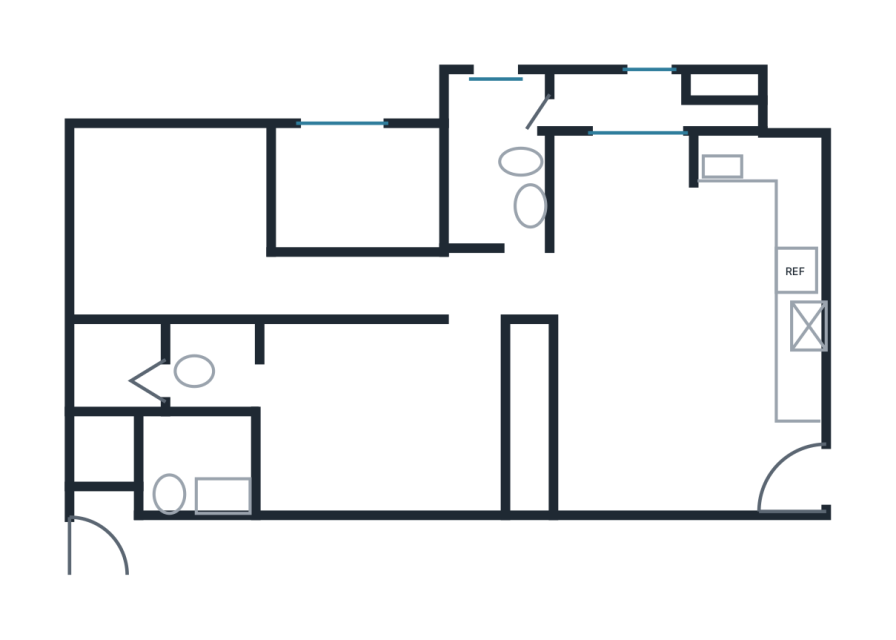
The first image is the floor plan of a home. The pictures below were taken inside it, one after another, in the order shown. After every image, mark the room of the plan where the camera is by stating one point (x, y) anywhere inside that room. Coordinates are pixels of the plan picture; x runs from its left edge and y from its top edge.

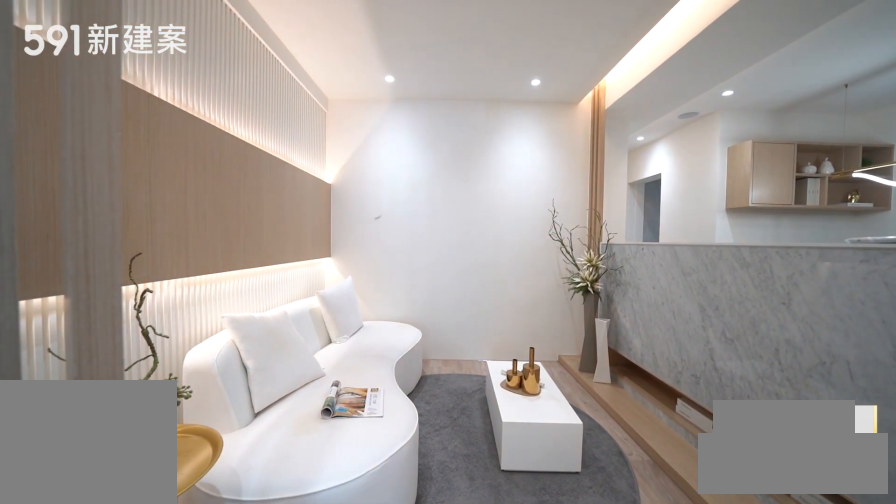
(689, 423)
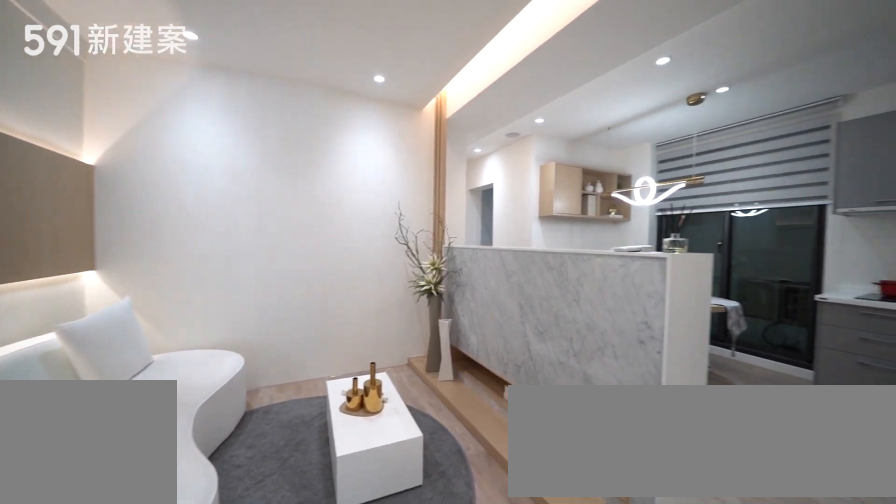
(689, 423)
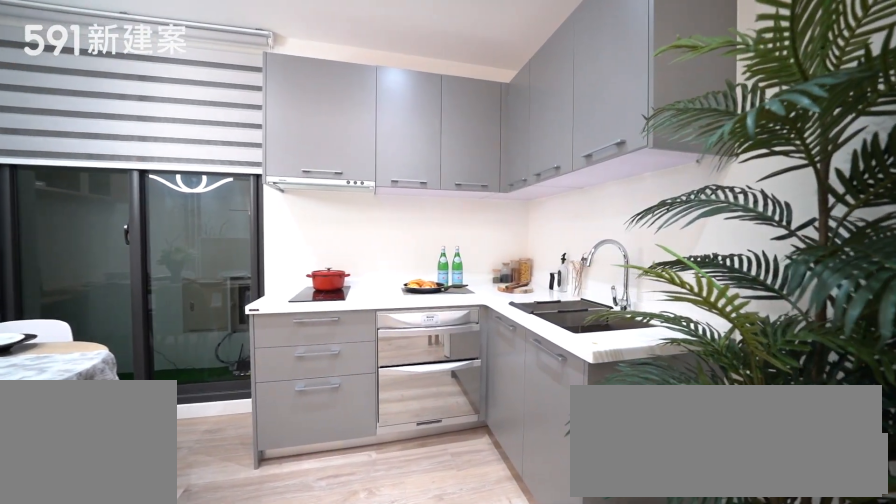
(757, 211)
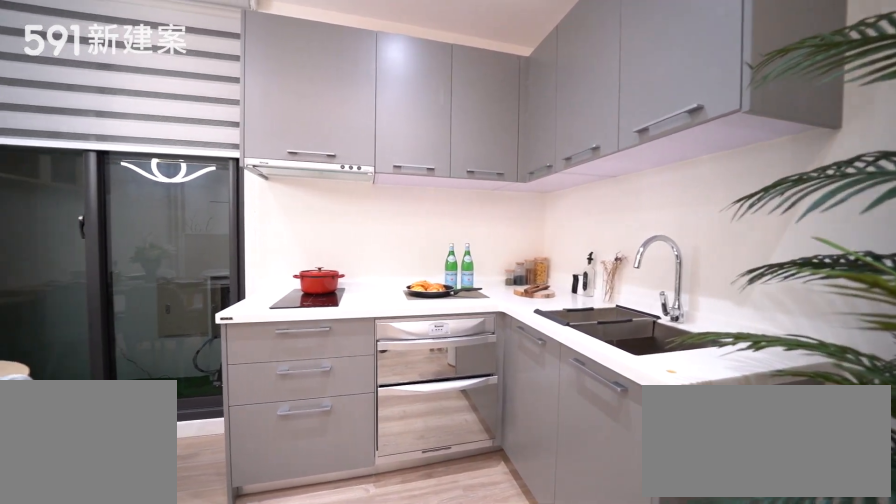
(757, 211)
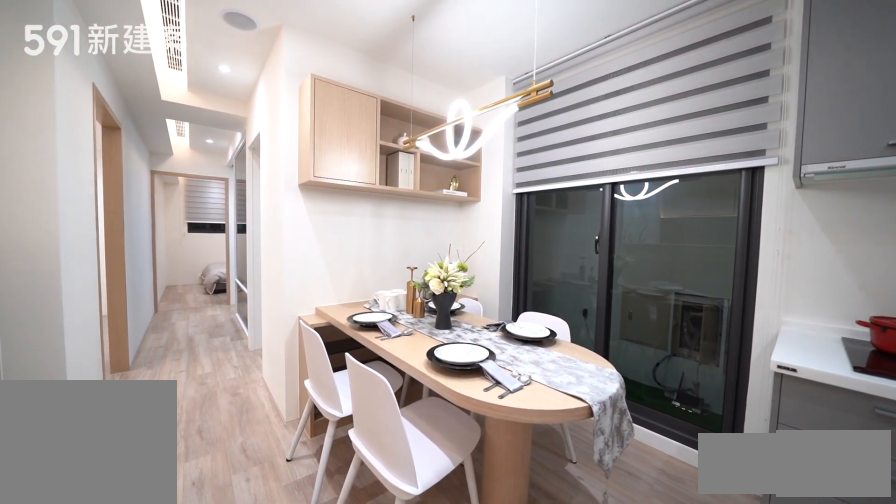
(618, 218)
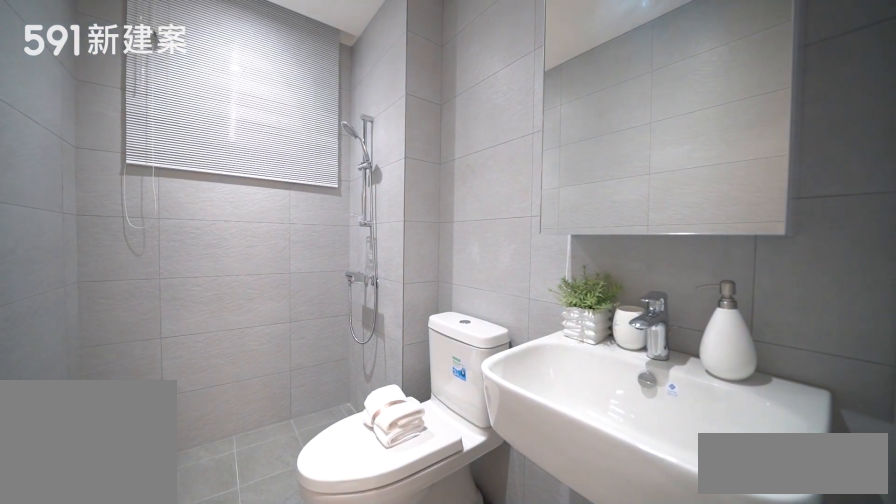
(493, 155)
